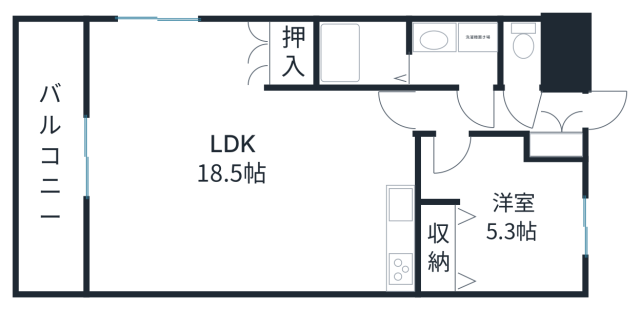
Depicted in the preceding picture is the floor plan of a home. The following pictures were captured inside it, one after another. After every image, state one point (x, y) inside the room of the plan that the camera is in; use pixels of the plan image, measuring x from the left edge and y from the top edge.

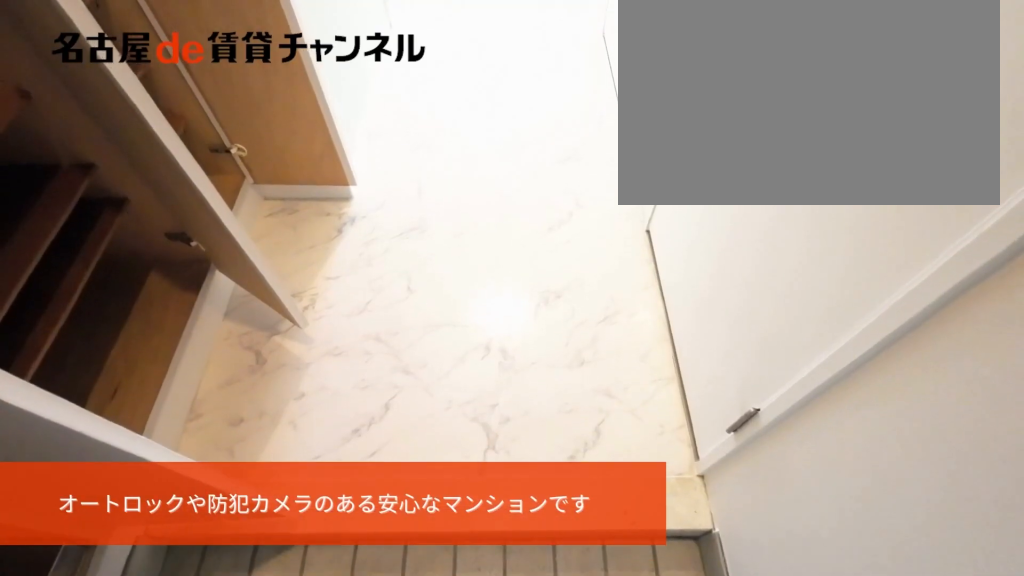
(560, 126)
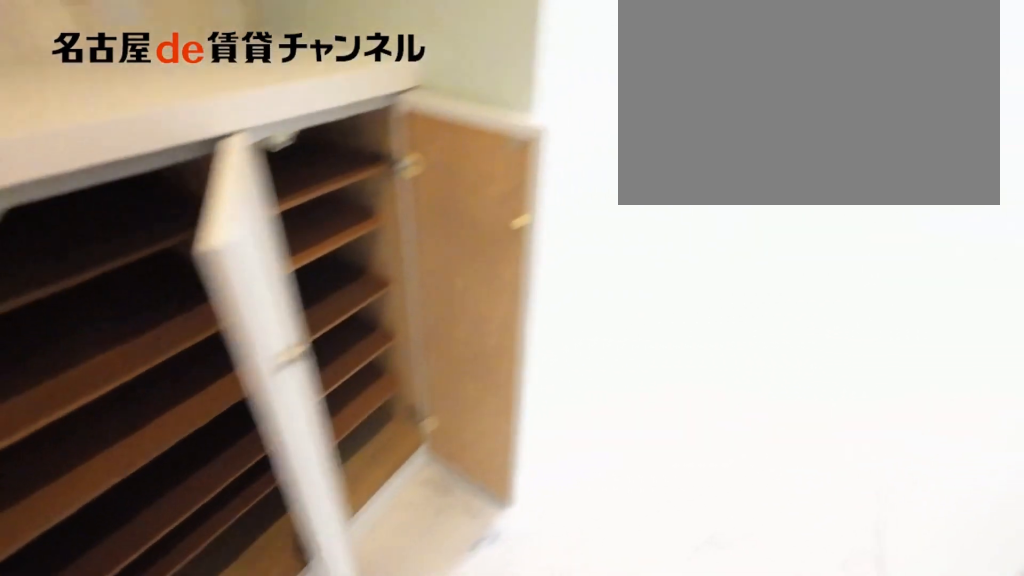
(560, 126)
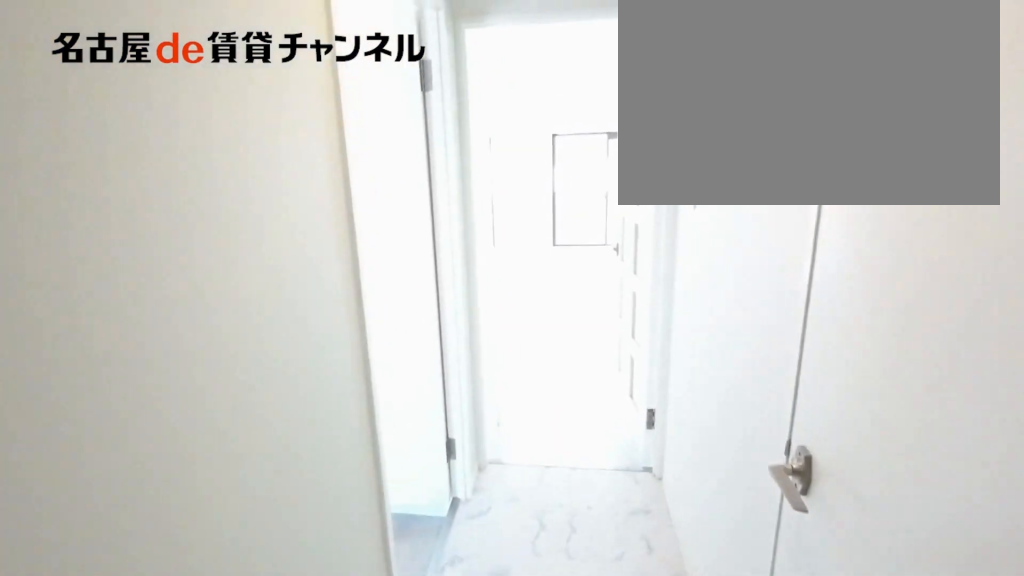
(477, 111)
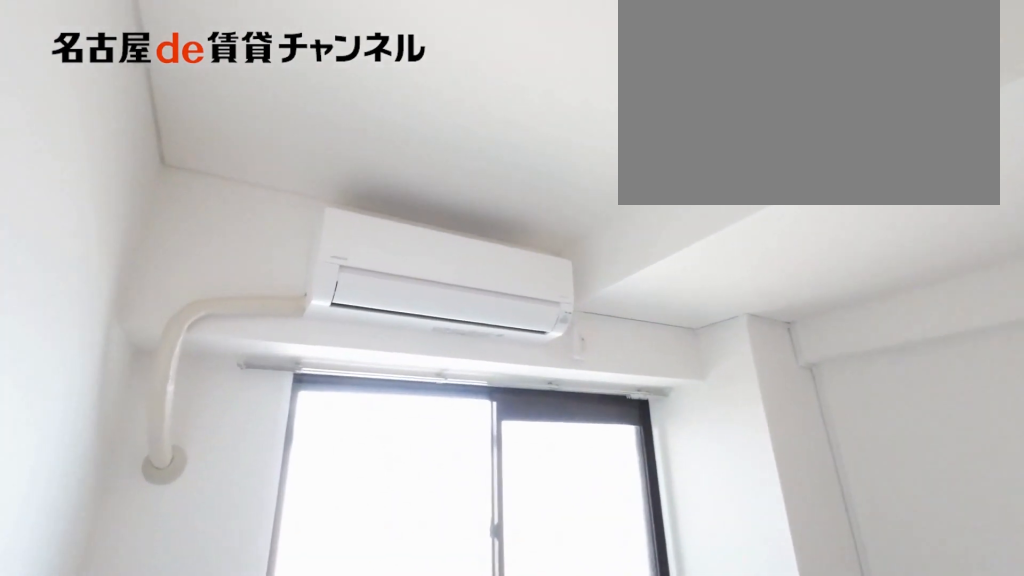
(501, 217)
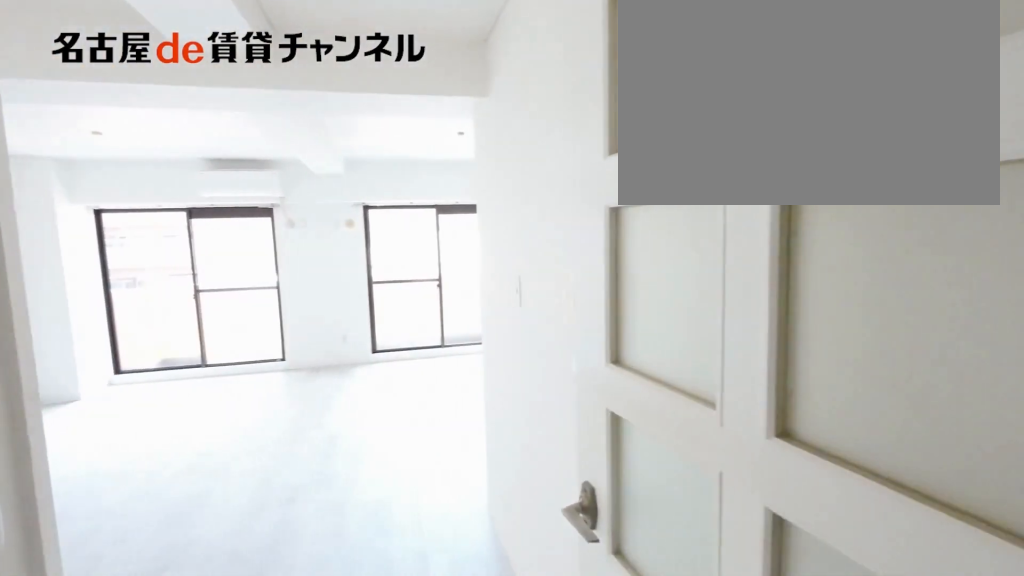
(441, 110)
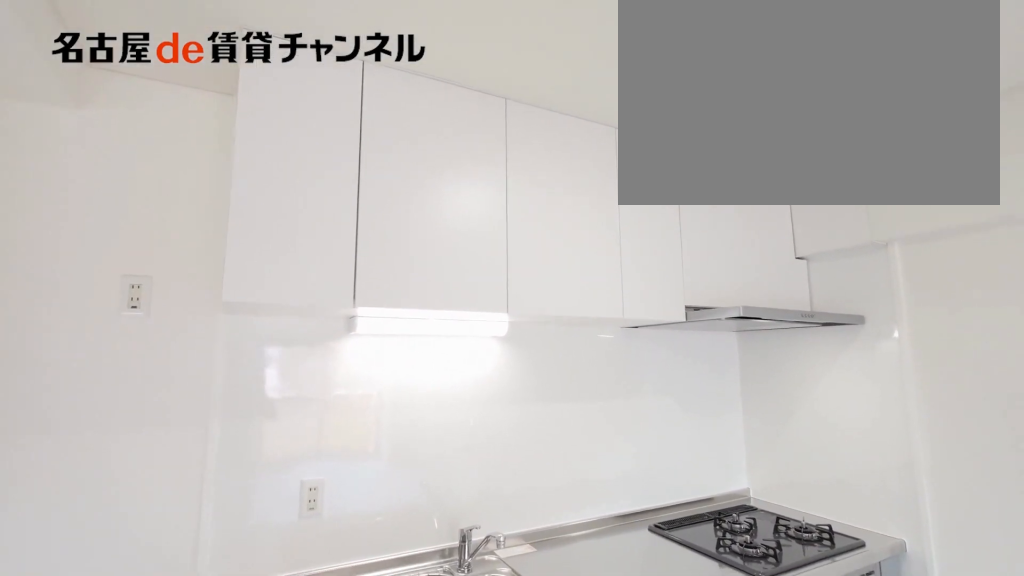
(407, 251)
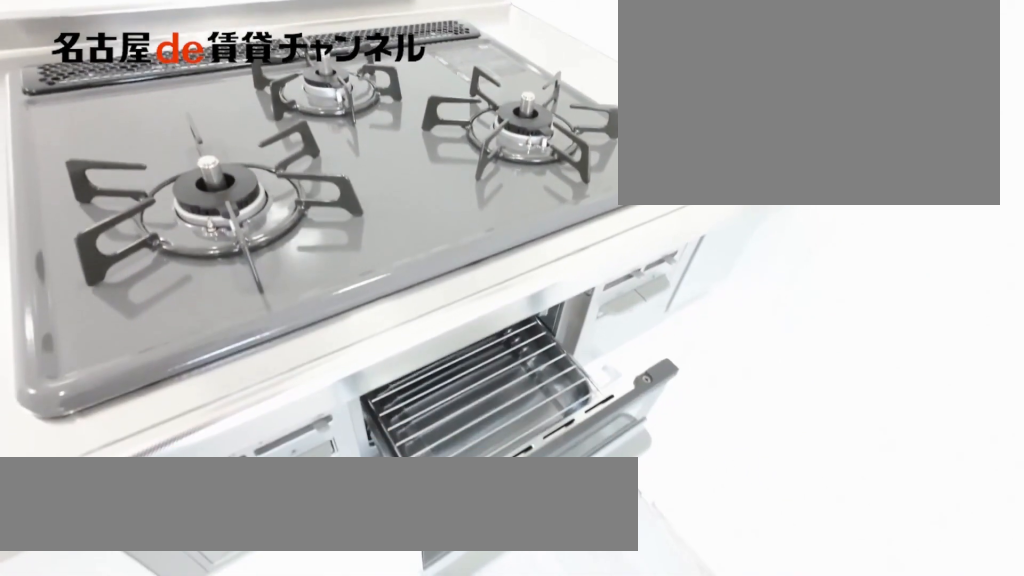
(407, 251)
